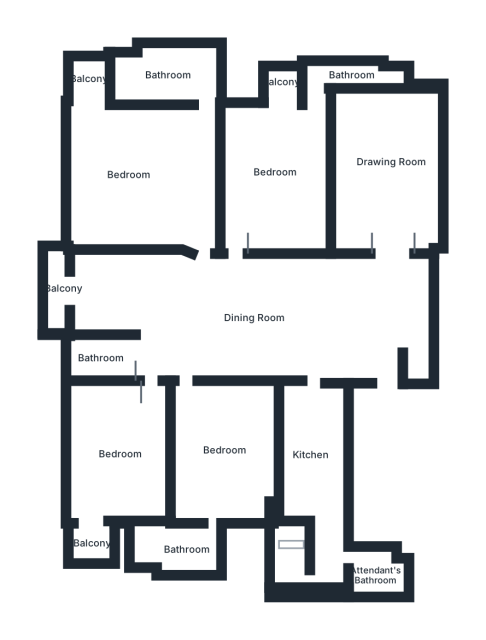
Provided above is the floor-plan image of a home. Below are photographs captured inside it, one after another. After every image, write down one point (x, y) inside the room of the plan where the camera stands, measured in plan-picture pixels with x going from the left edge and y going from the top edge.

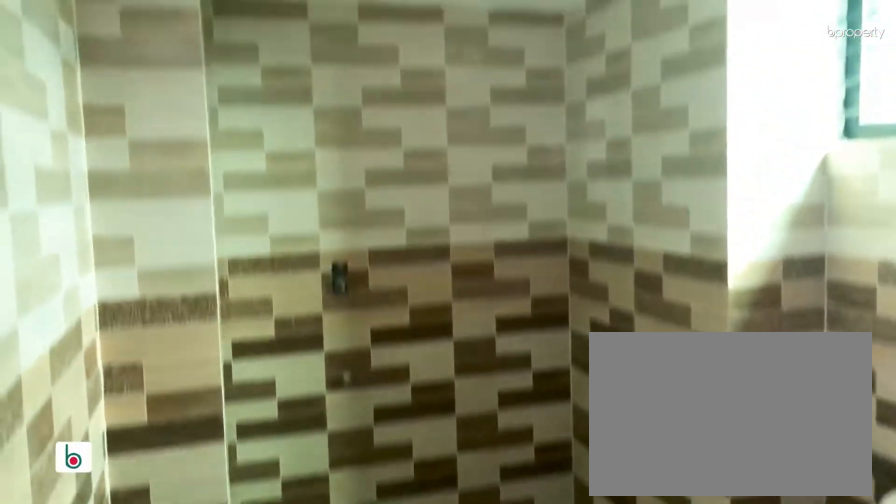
(166, 76)
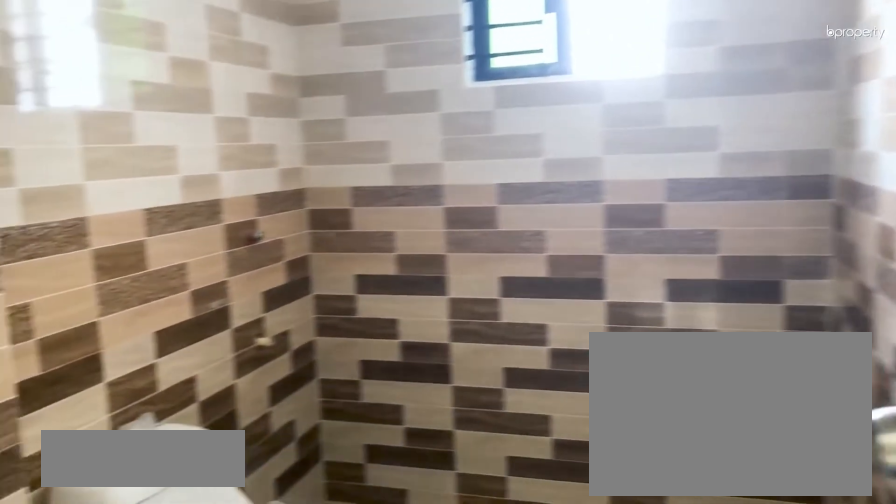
(98, 357)
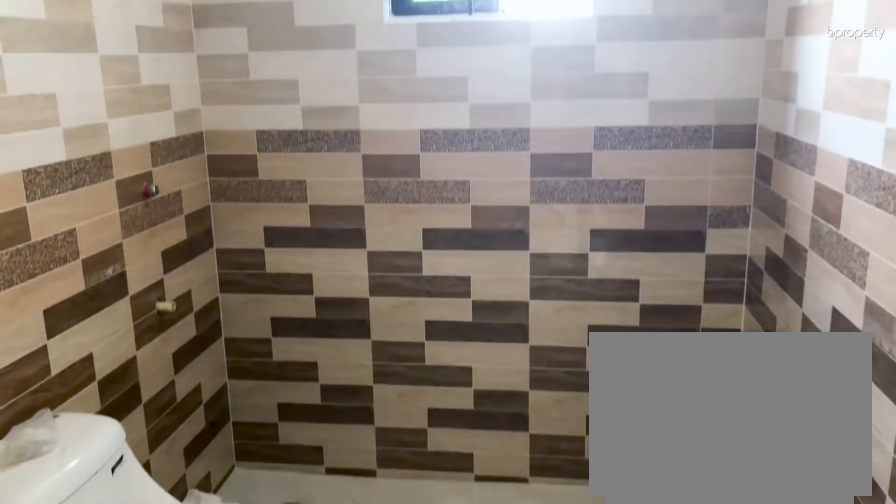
(98, 357)
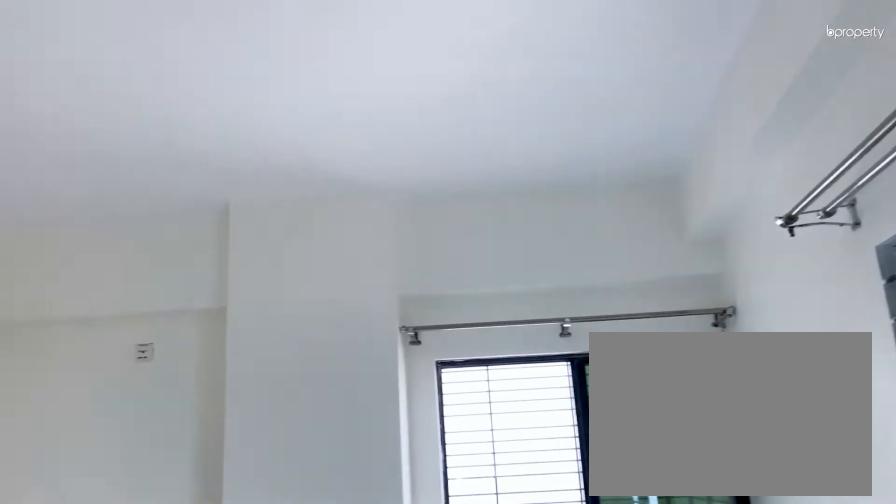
(111, 451)
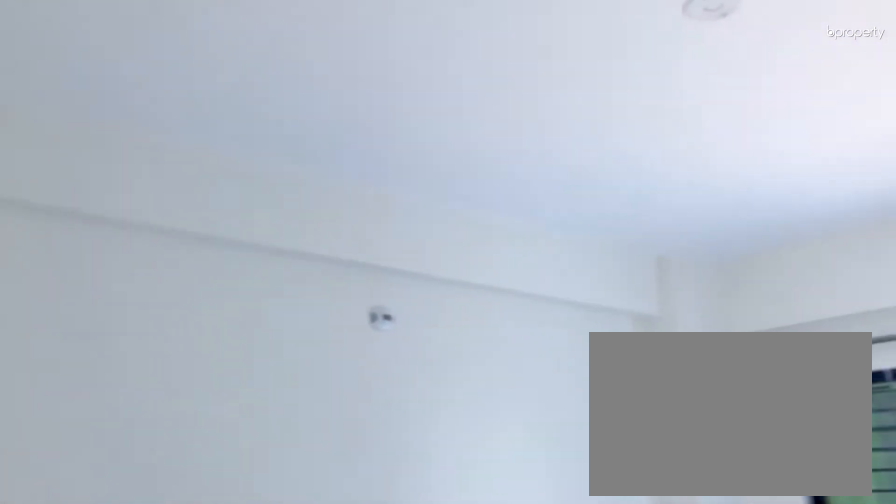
(224, 458)
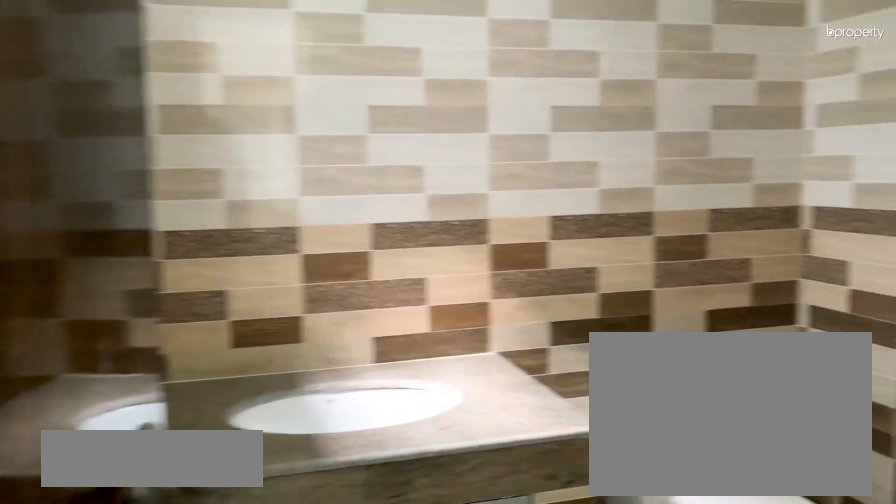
(188, 551)
